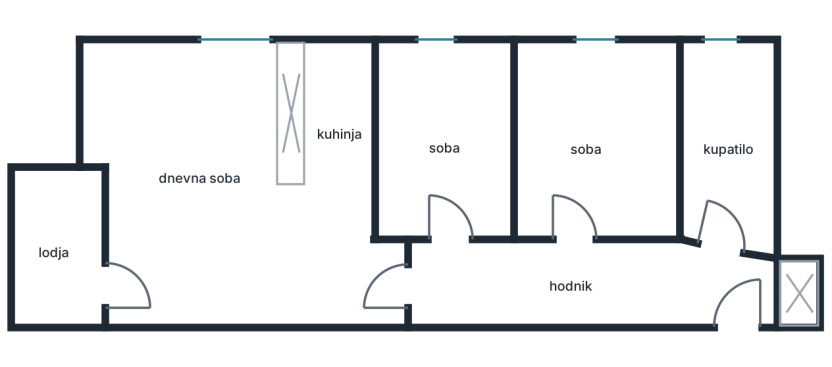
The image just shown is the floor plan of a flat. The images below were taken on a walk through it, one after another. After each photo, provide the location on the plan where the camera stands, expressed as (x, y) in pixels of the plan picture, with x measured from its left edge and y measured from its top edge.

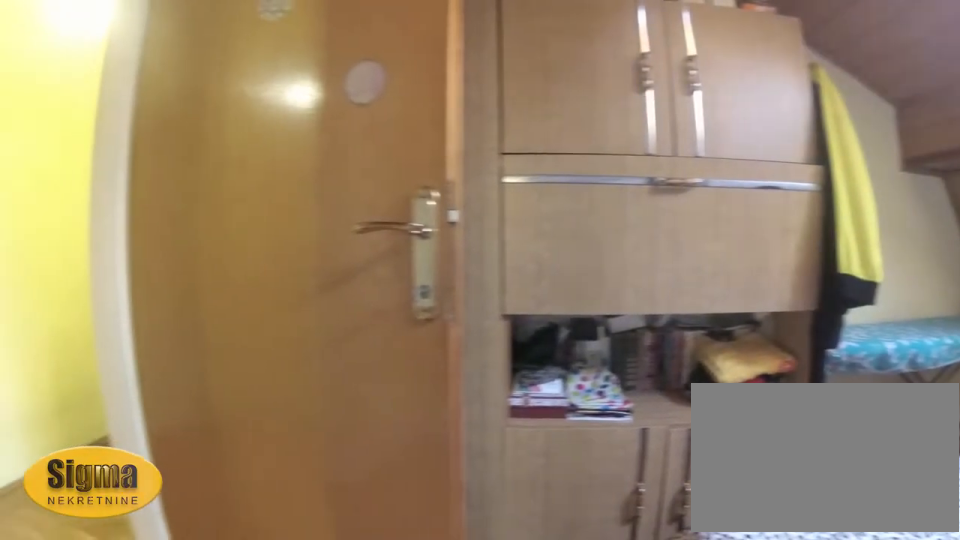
(614, 163)
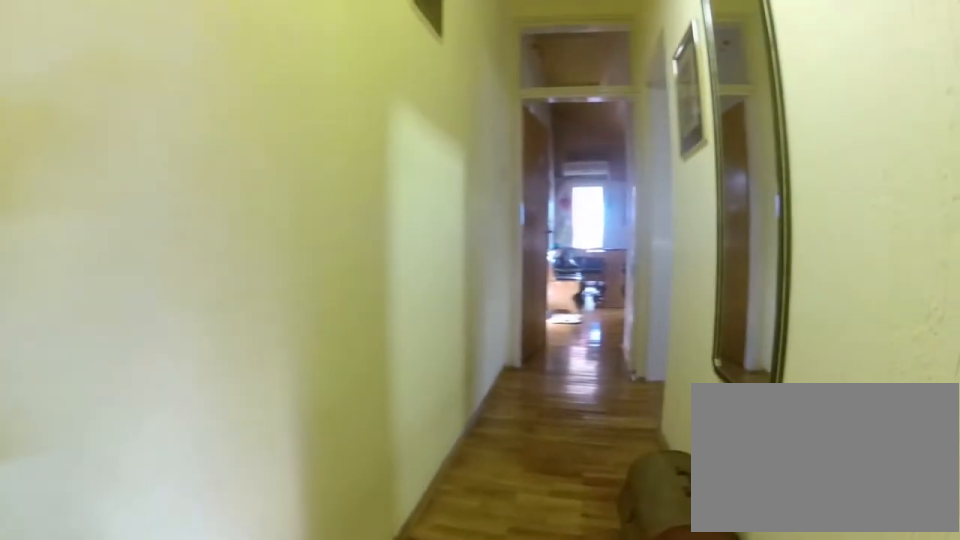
(576, 265)
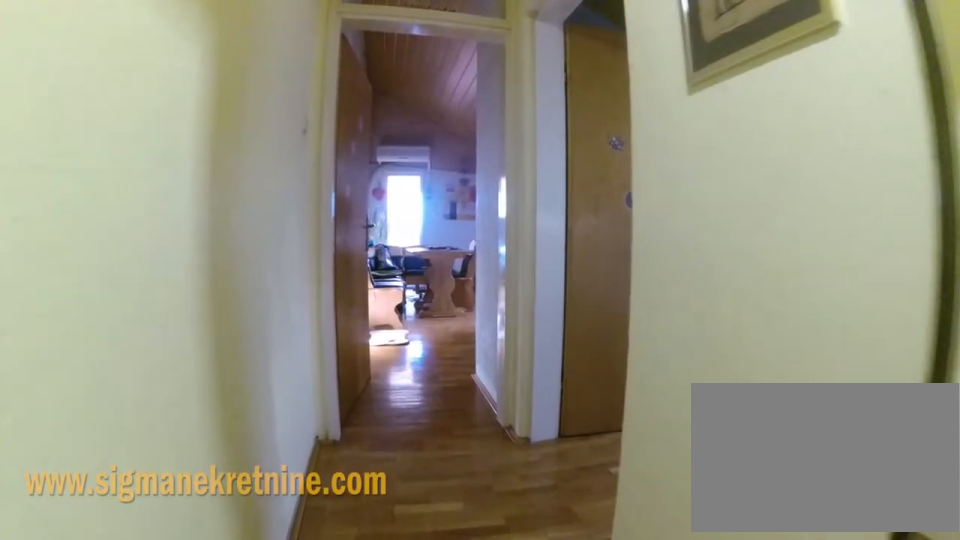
(521, 276)
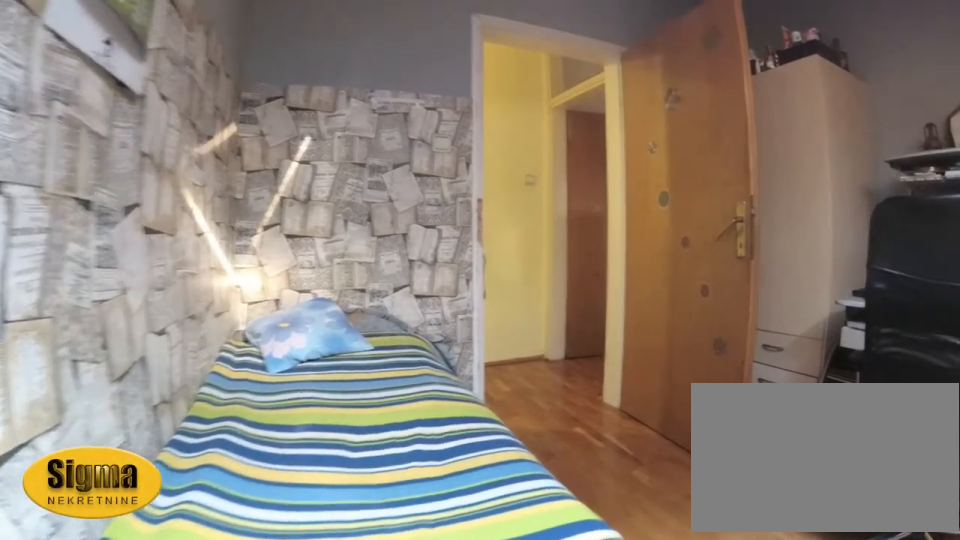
(470, 93)
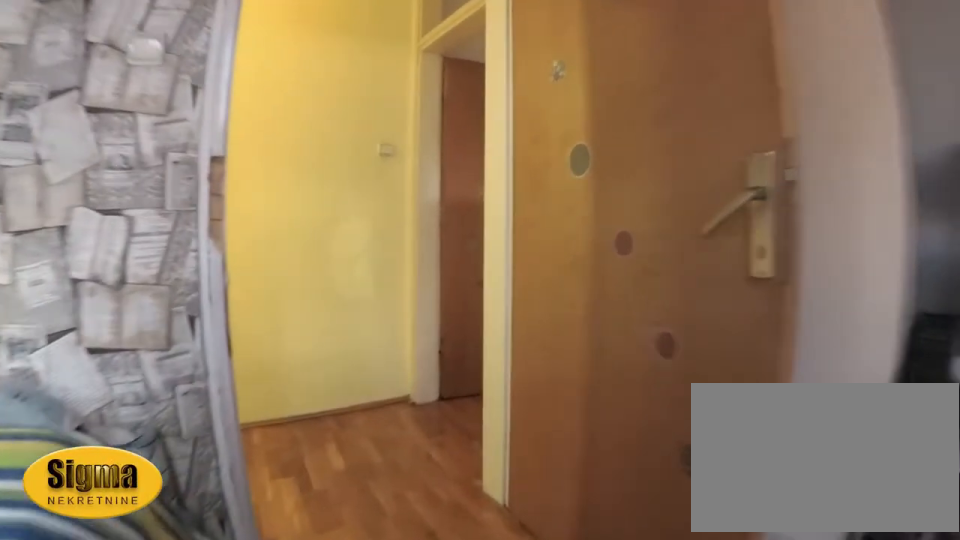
(453, 143)
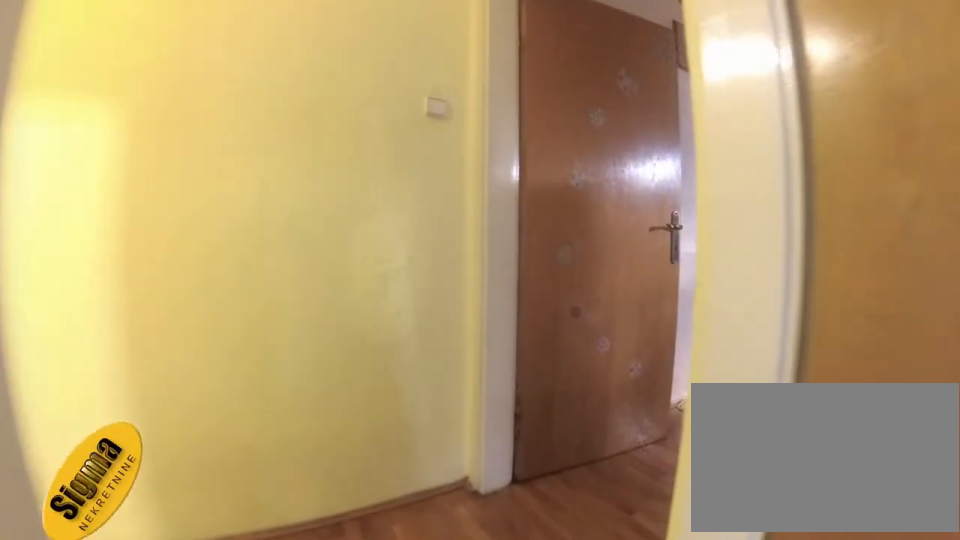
(446, 204)
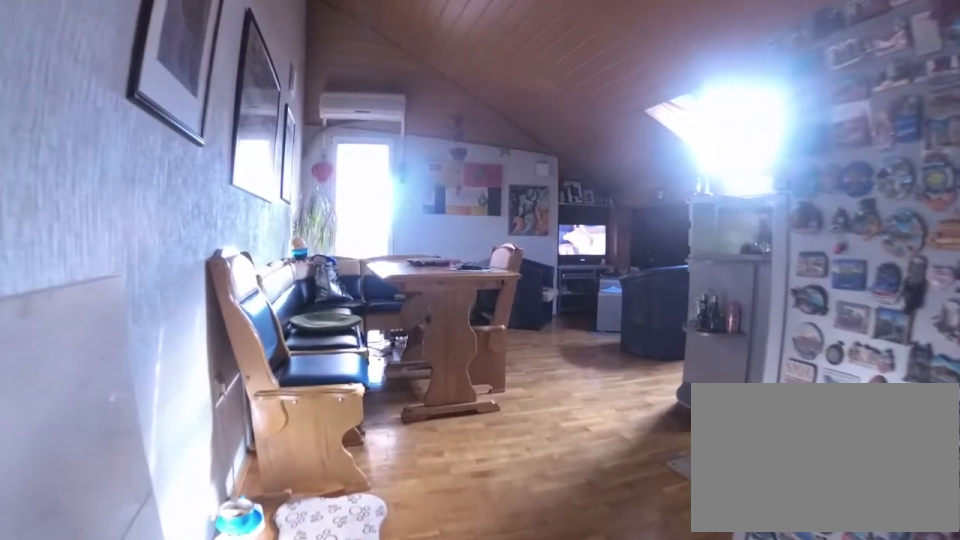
(418, 288)
